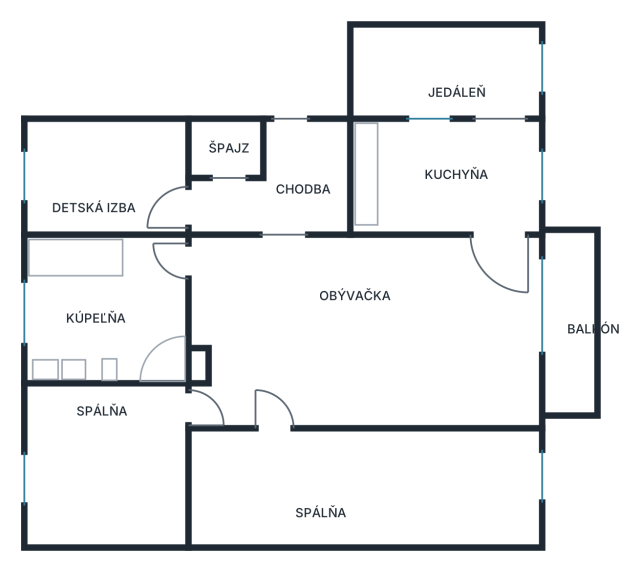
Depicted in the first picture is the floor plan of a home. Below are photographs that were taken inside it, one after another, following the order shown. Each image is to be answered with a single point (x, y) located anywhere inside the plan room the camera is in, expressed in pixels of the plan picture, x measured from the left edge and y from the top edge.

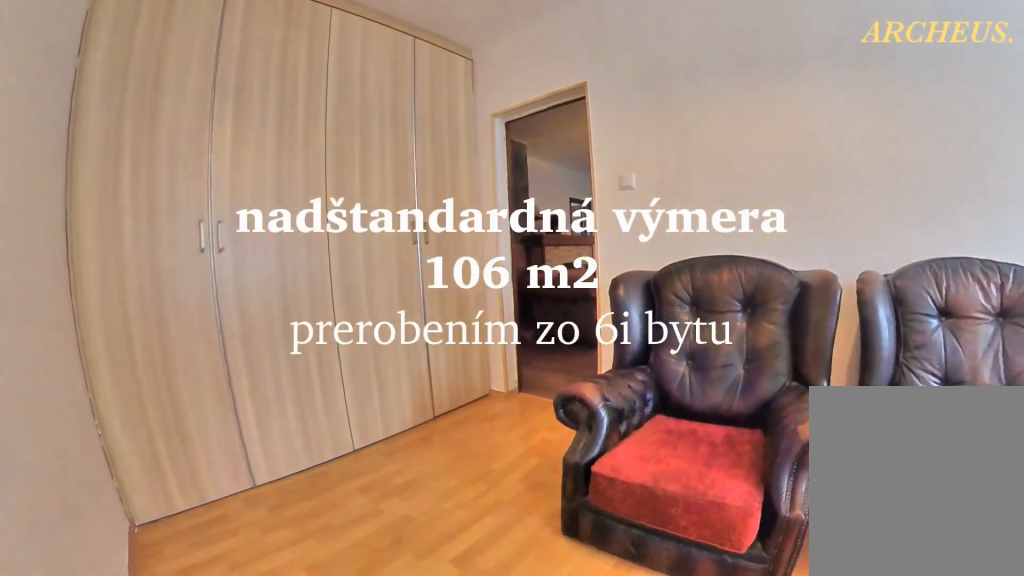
(370, 486)
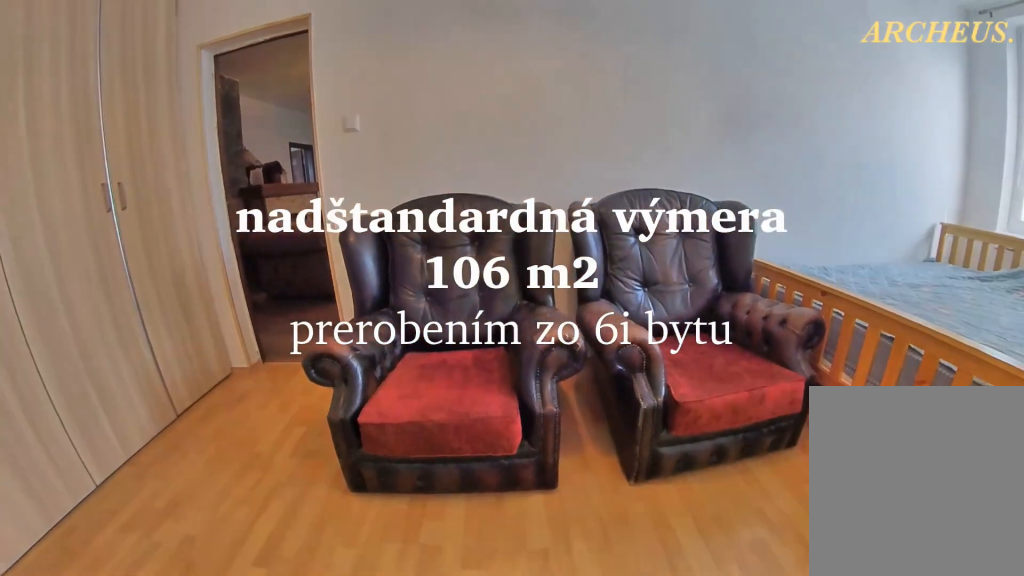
(370, 486)
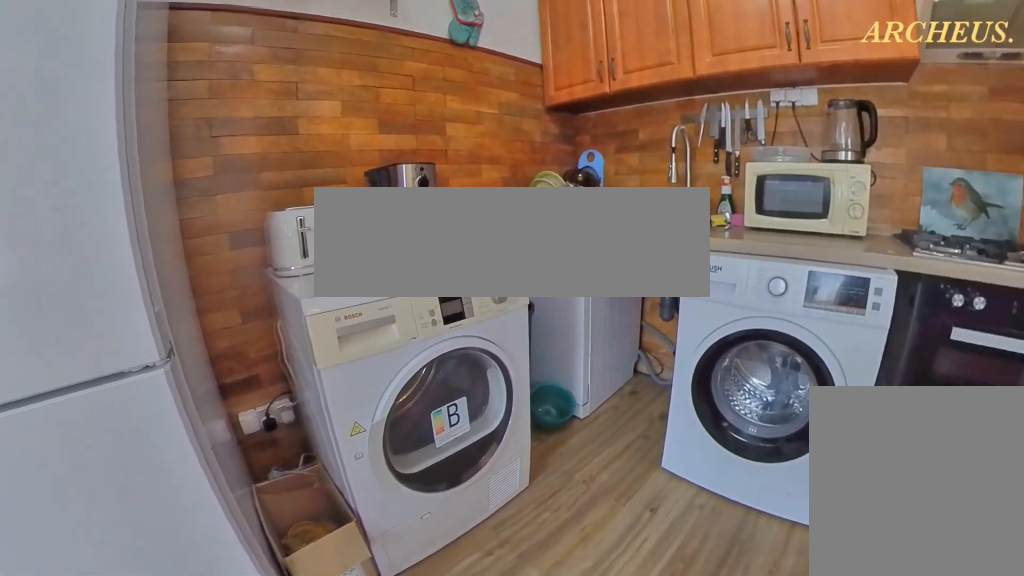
(448, 172)
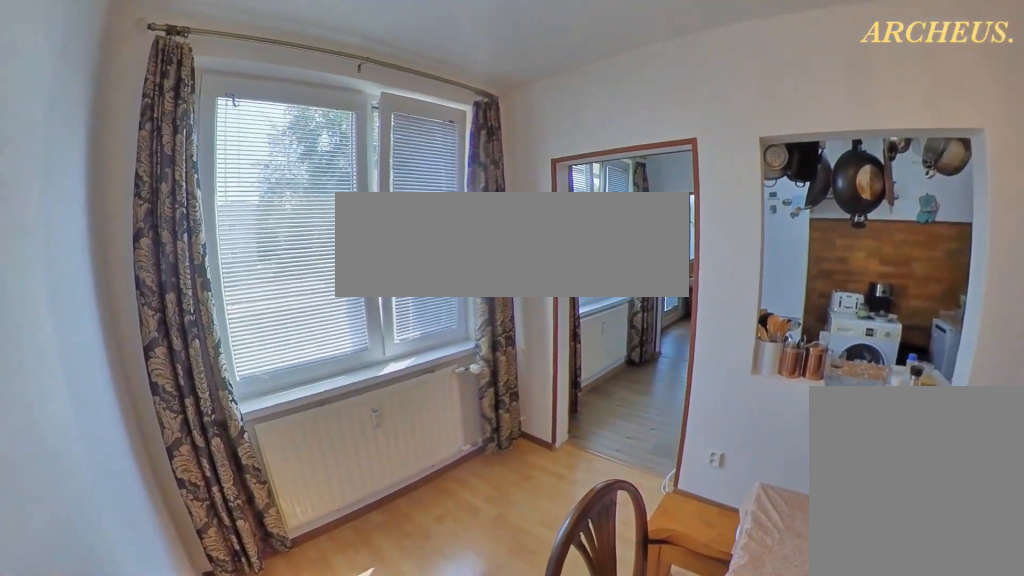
(448, 73)
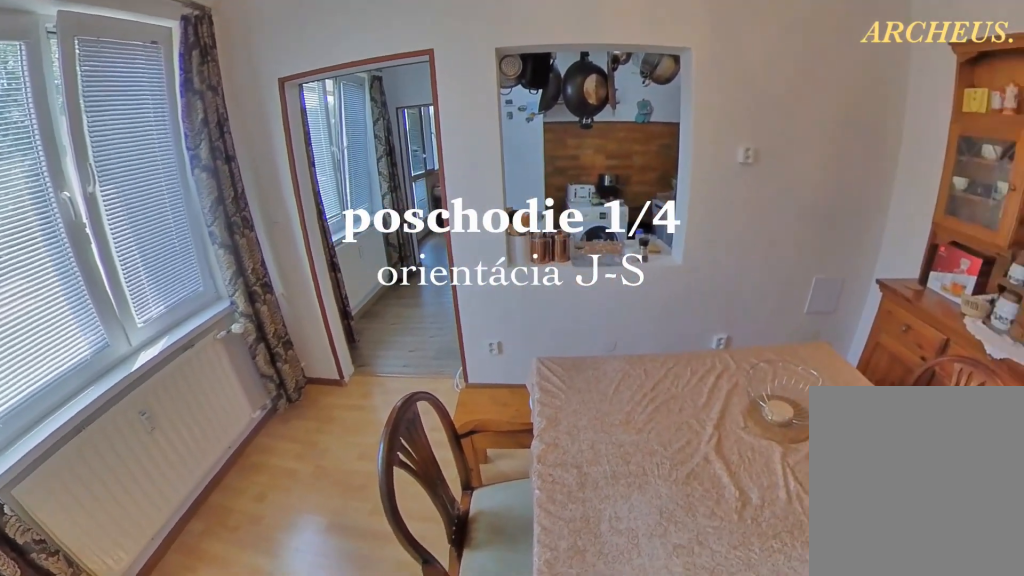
(448, 73)
